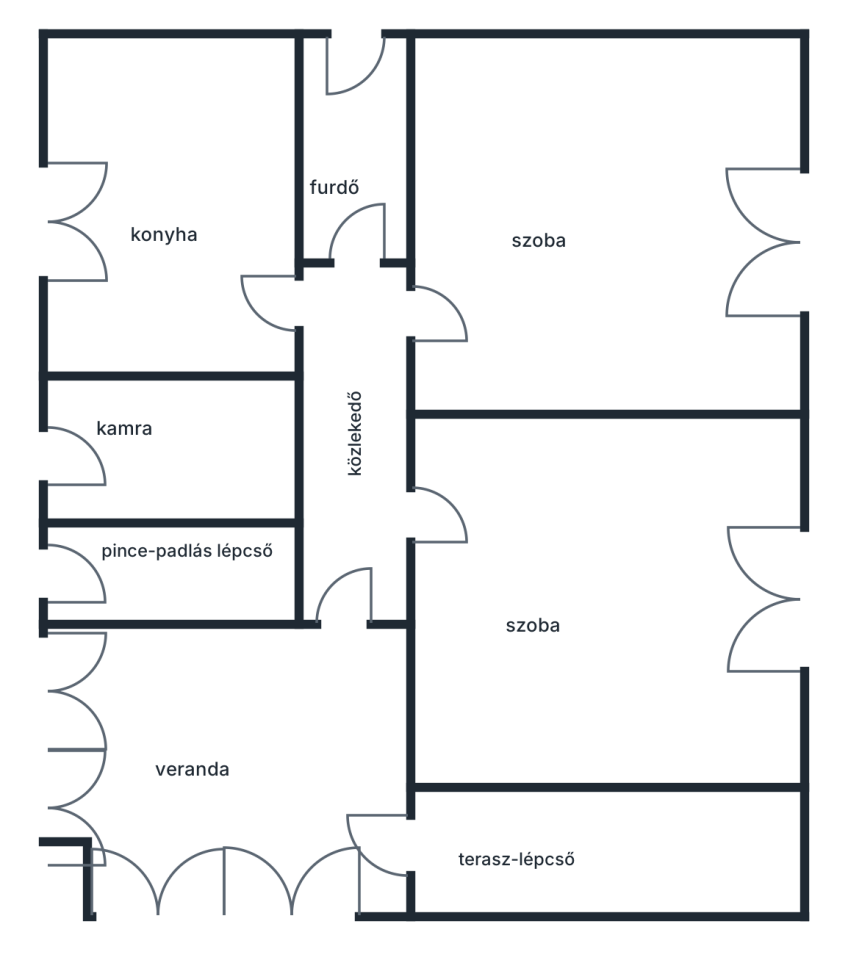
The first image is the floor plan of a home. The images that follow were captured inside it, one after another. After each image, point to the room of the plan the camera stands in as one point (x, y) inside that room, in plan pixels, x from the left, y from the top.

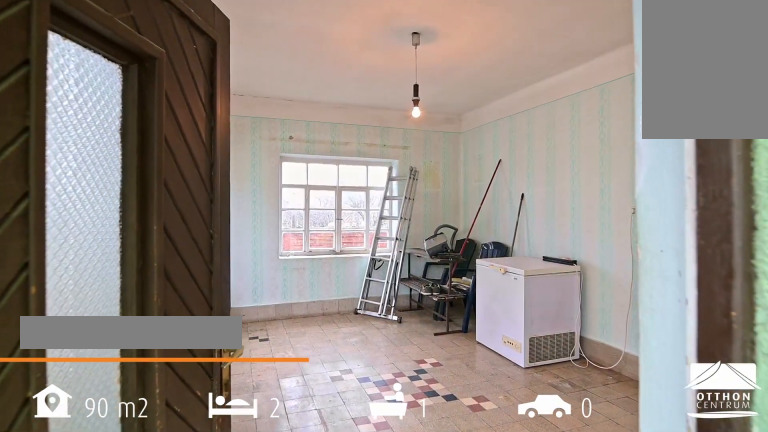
(292, 756)
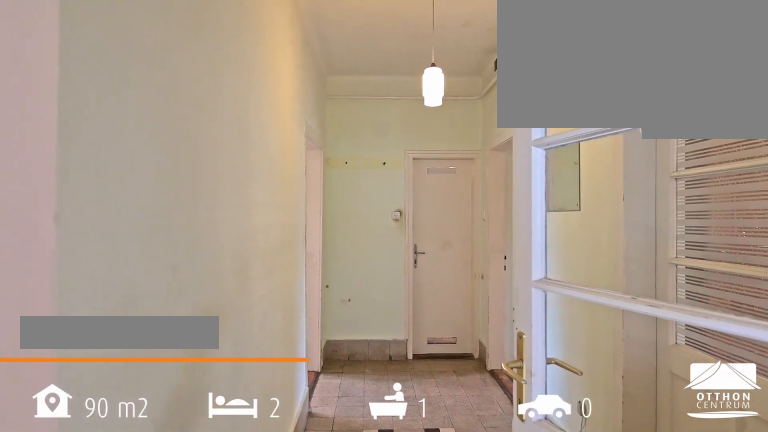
(347, 508)
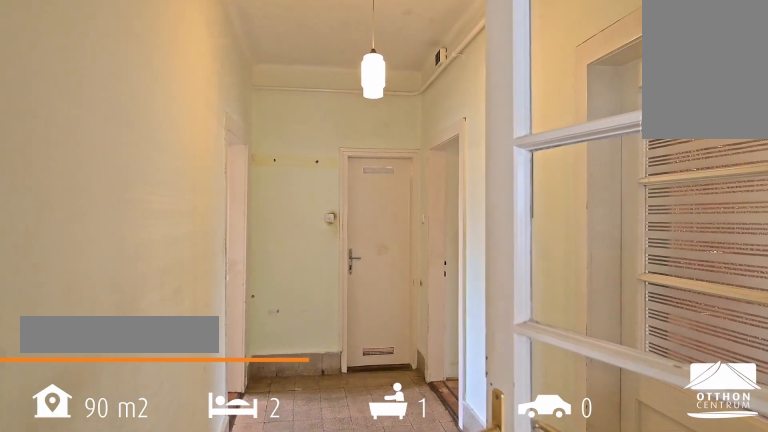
(347, 508)
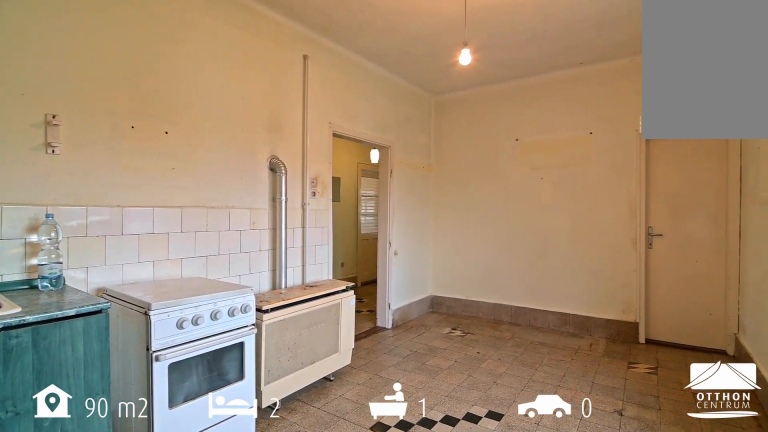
(195, 192)
